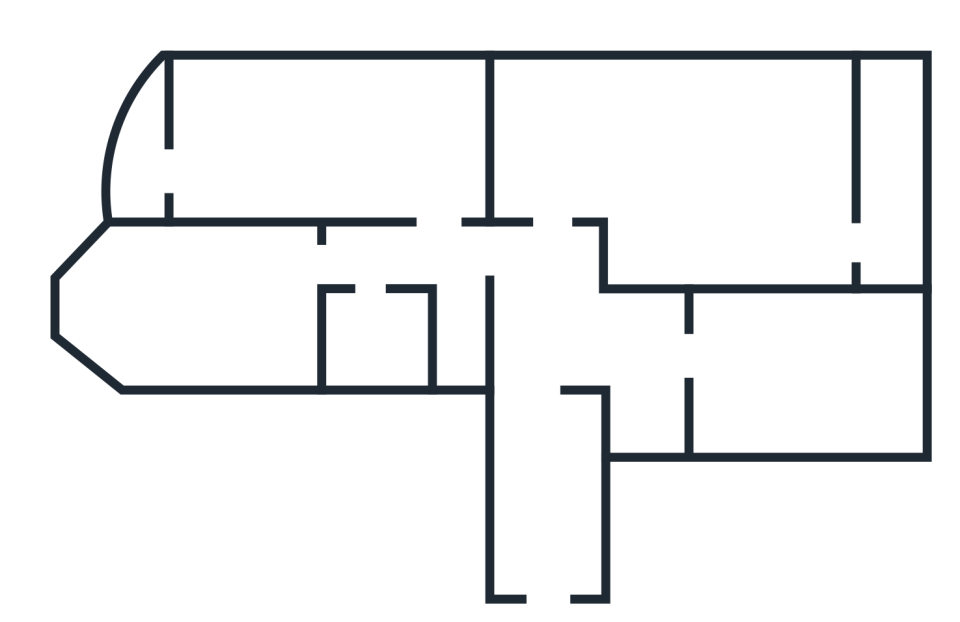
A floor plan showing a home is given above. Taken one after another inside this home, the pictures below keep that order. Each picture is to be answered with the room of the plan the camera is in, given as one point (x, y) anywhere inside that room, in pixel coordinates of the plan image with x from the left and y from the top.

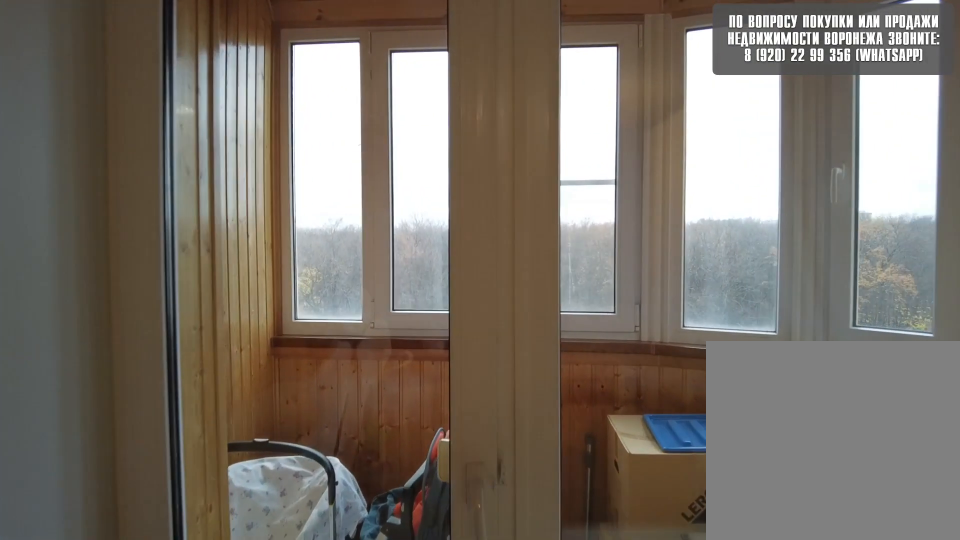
(233, 156)
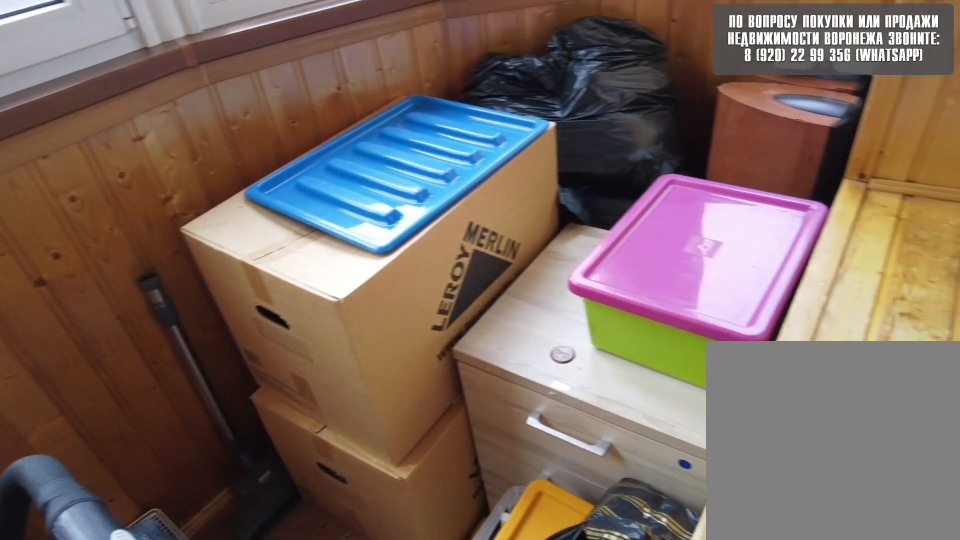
(149, 159)
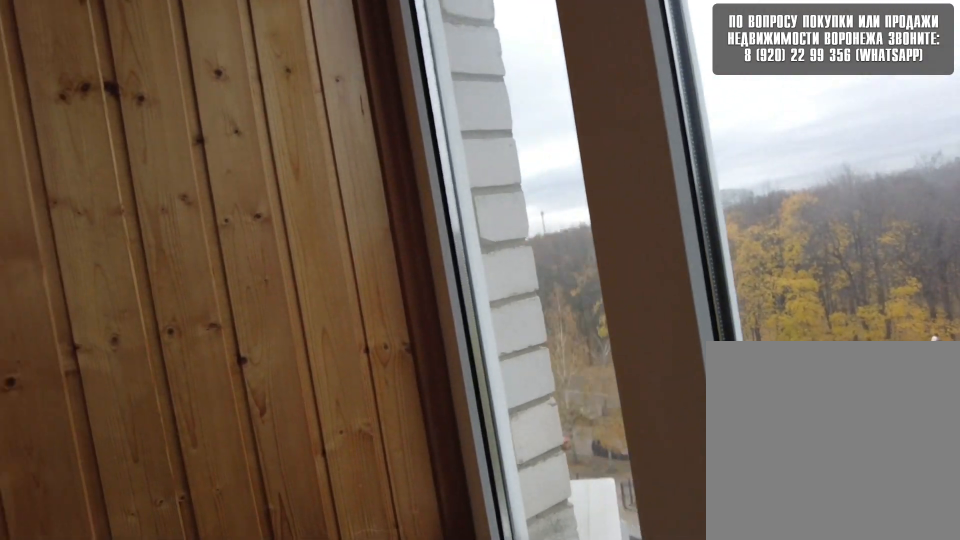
(149, 159)
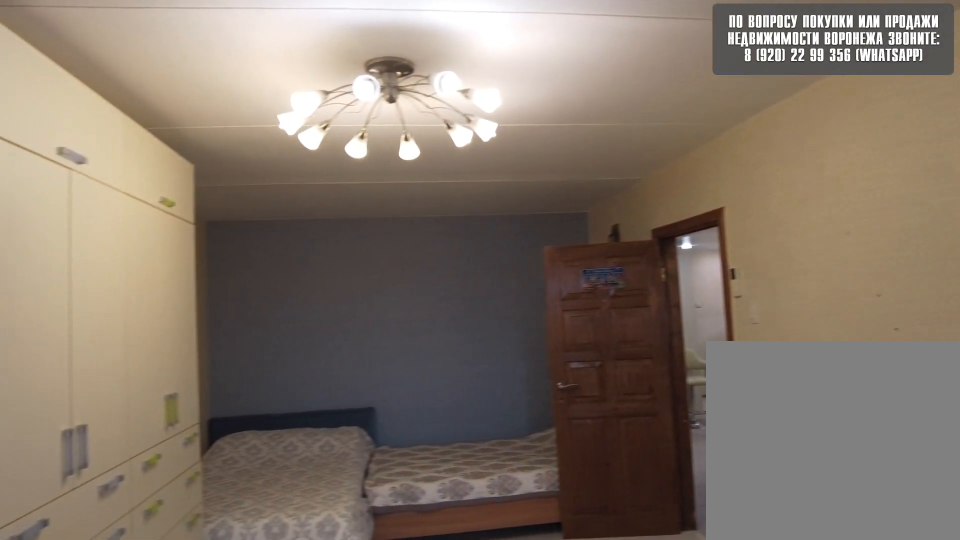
(222, 167)
